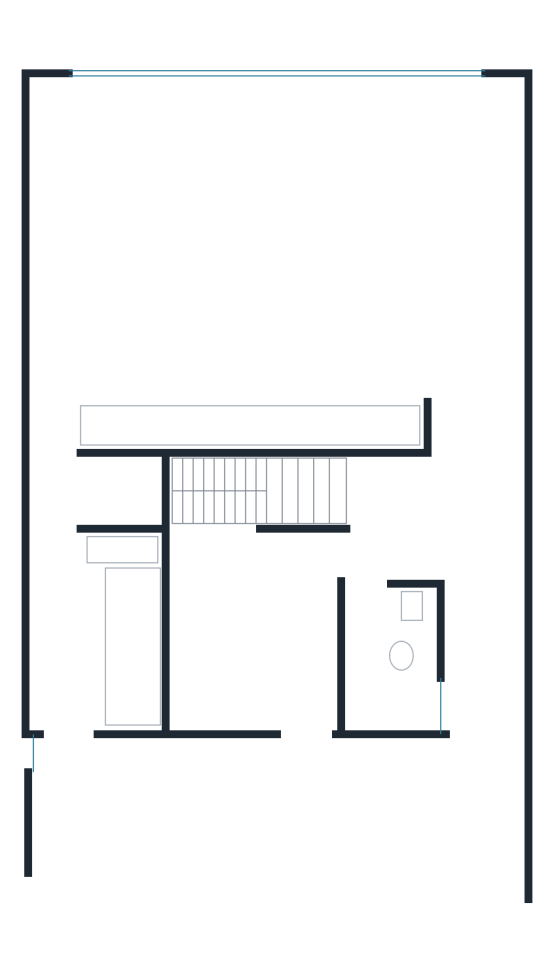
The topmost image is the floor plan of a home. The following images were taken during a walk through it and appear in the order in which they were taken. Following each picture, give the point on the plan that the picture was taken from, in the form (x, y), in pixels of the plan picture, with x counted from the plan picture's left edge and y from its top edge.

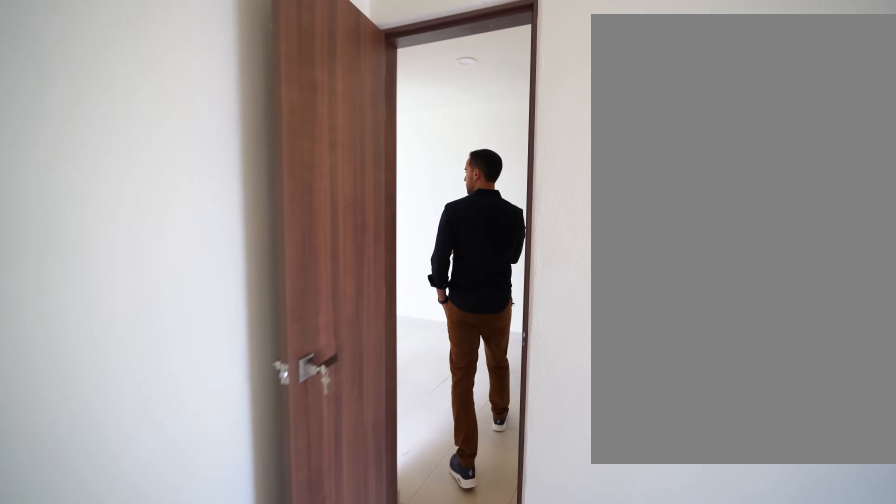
(219, 652)
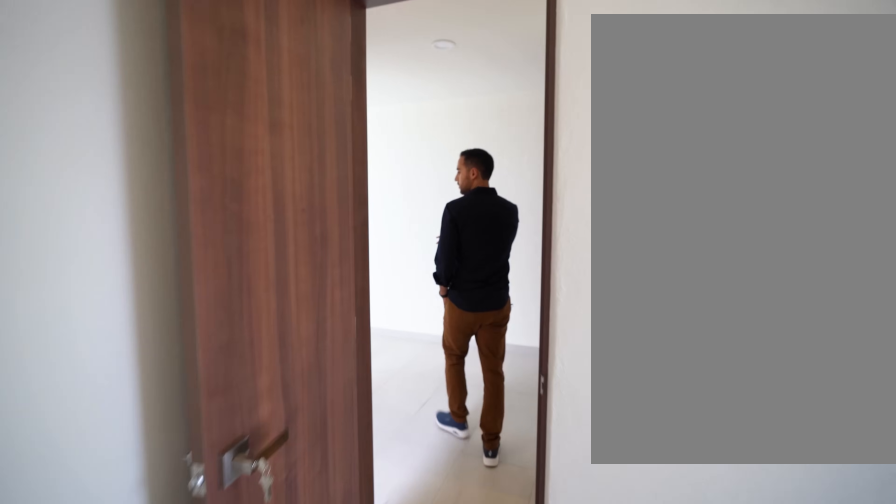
(231, 643)
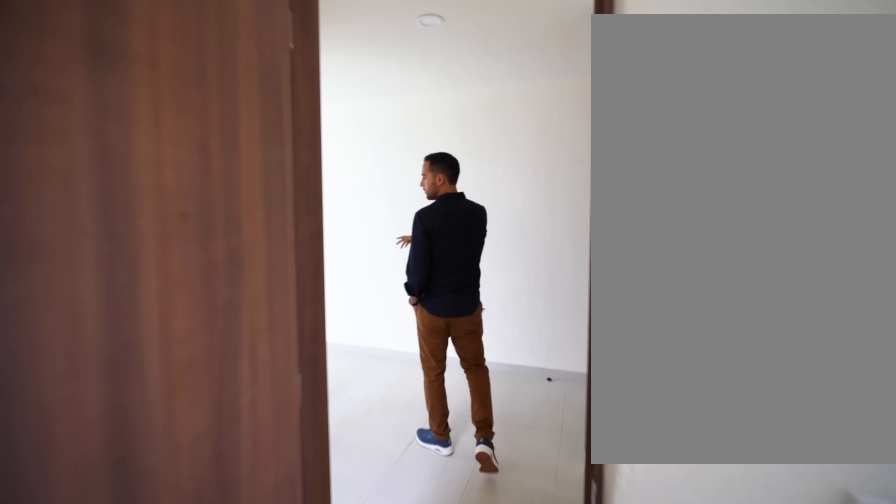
(241, 640)
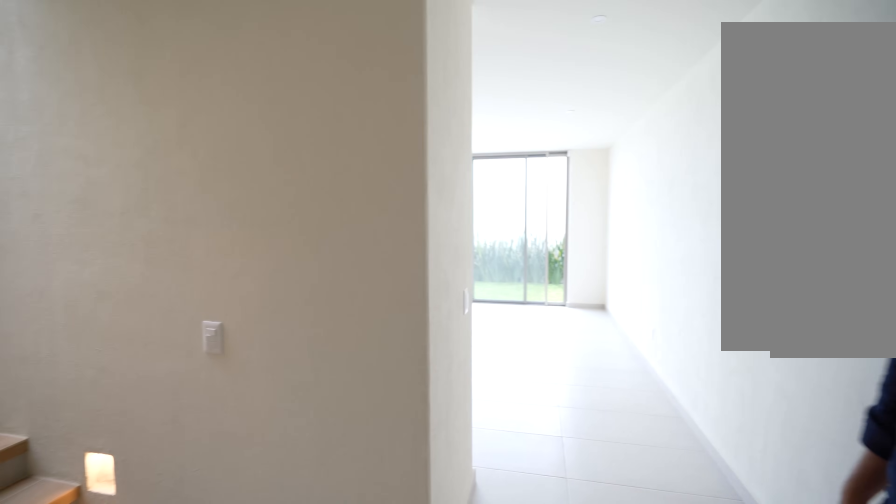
(400, 542)
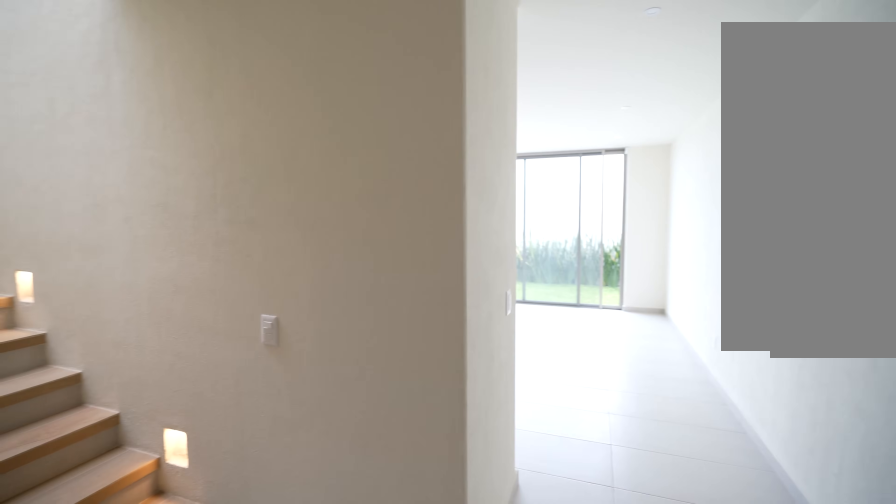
(400, 542)
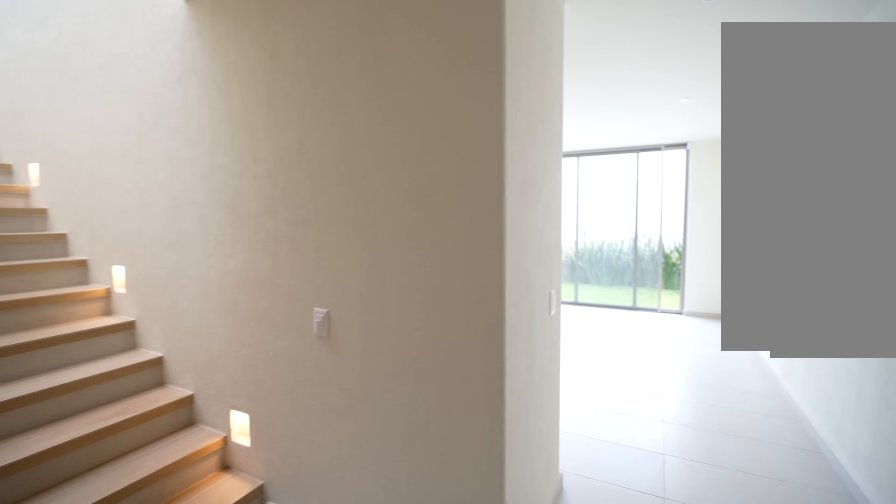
(420, 533)
